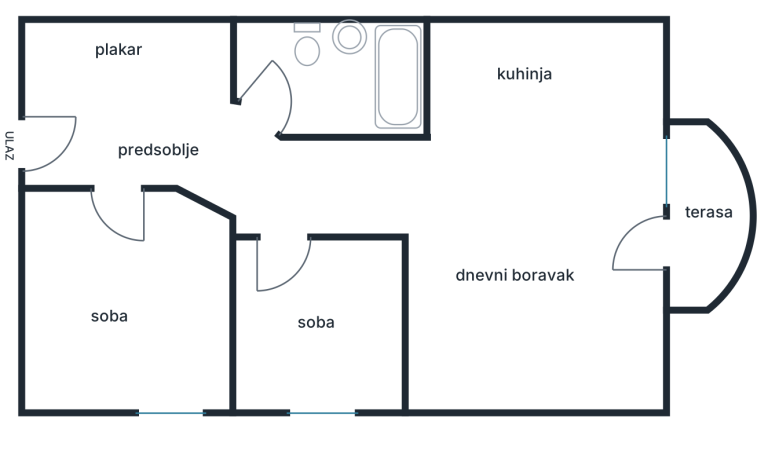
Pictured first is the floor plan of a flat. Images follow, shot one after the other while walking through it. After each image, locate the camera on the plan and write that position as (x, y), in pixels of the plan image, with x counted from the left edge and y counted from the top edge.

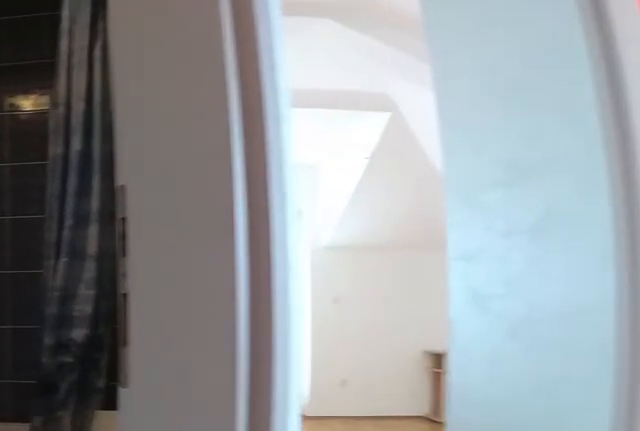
(227, 134)
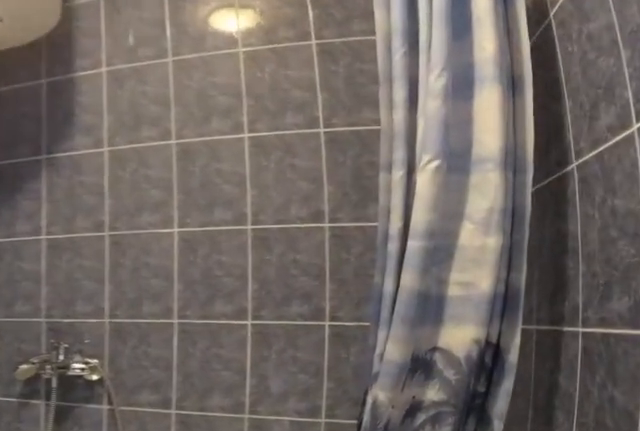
(277, 98)
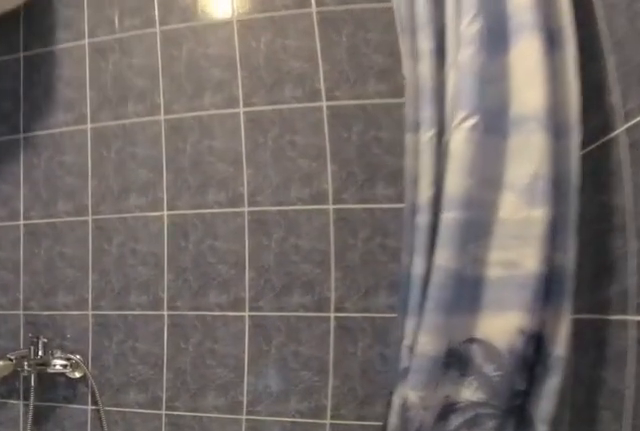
(290, 97)
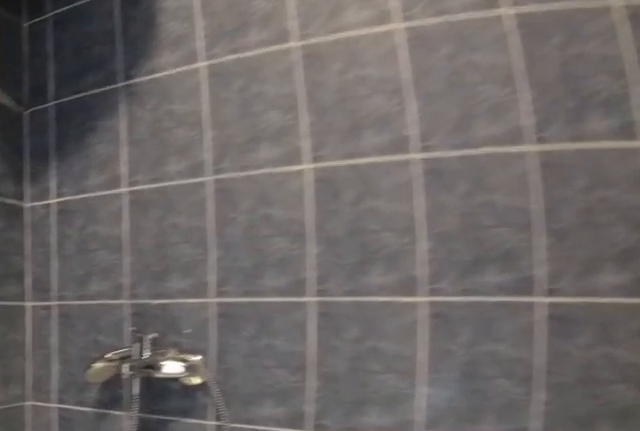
(314, 98)
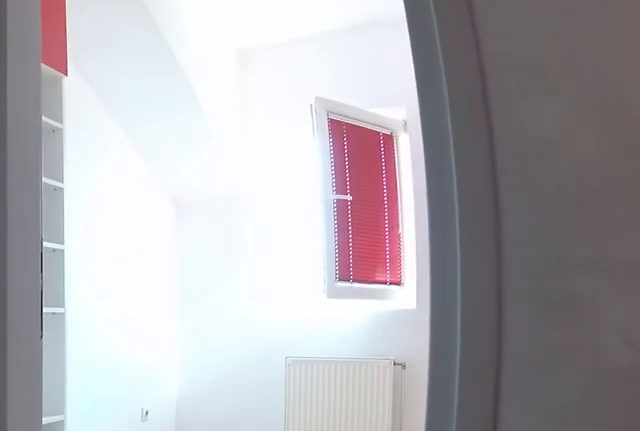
(262, 161)
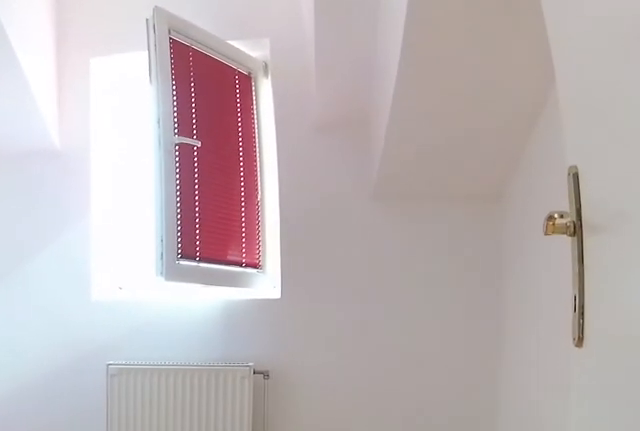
(279, 217)
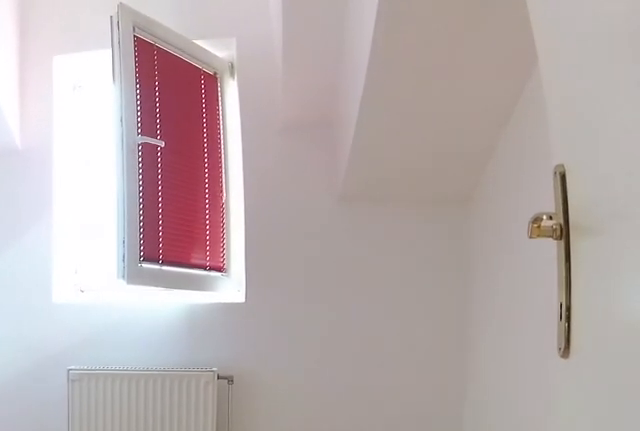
(279, 230)
